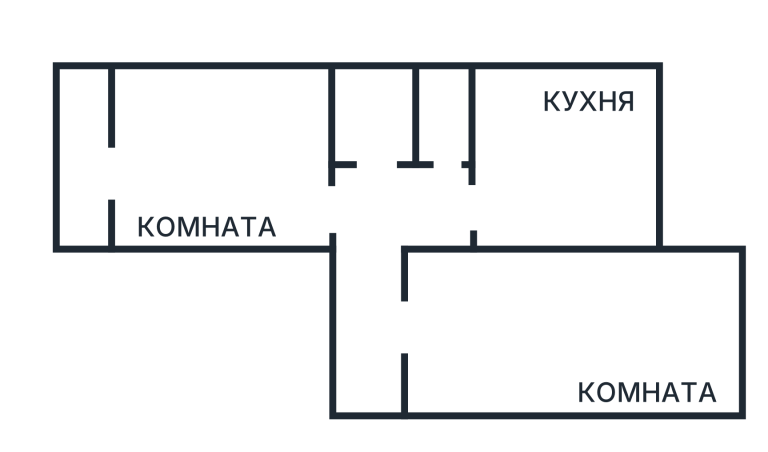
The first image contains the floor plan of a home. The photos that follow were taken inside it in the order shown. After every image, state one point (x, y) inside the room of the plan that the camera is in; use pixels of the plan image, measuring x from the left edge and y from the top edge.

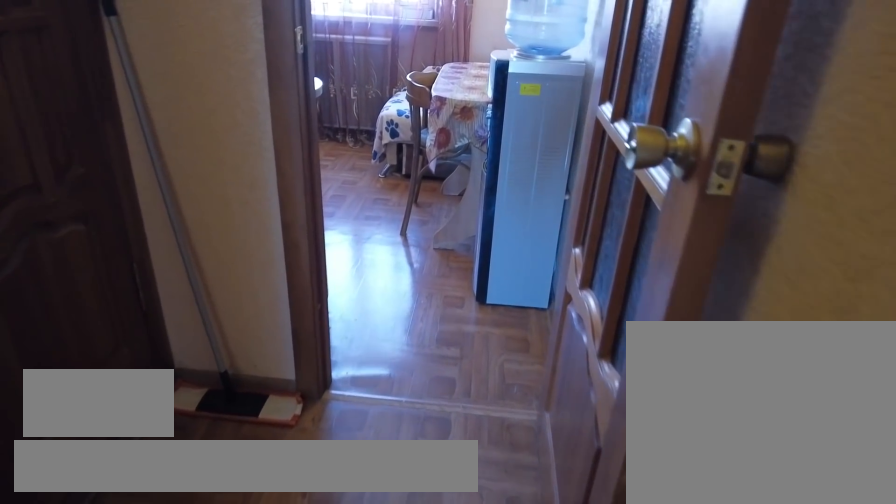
(377, 271)
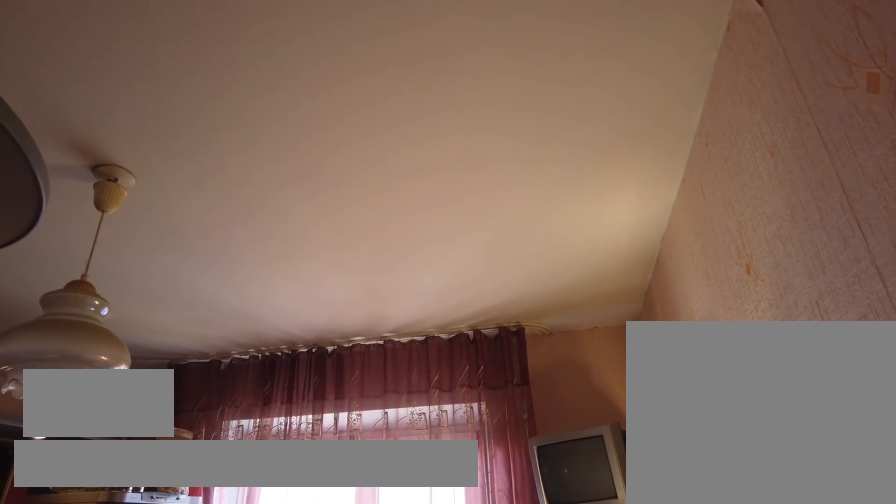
(517, 211)
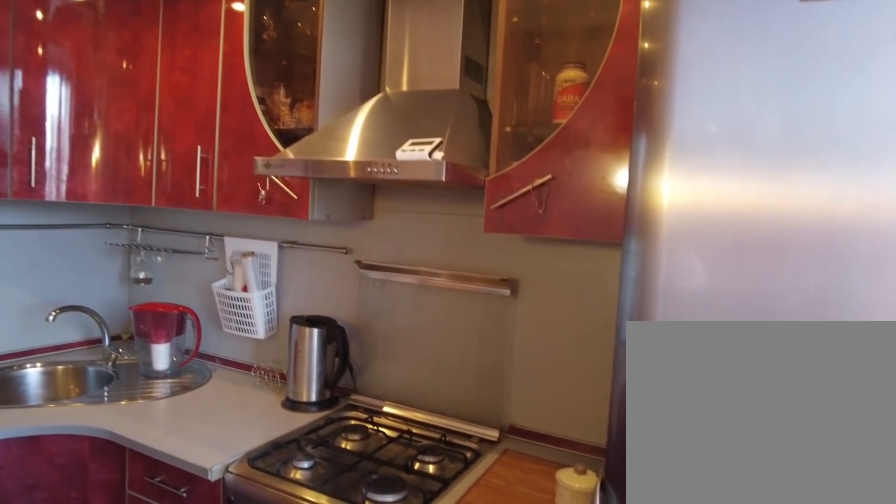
(517, 211)
